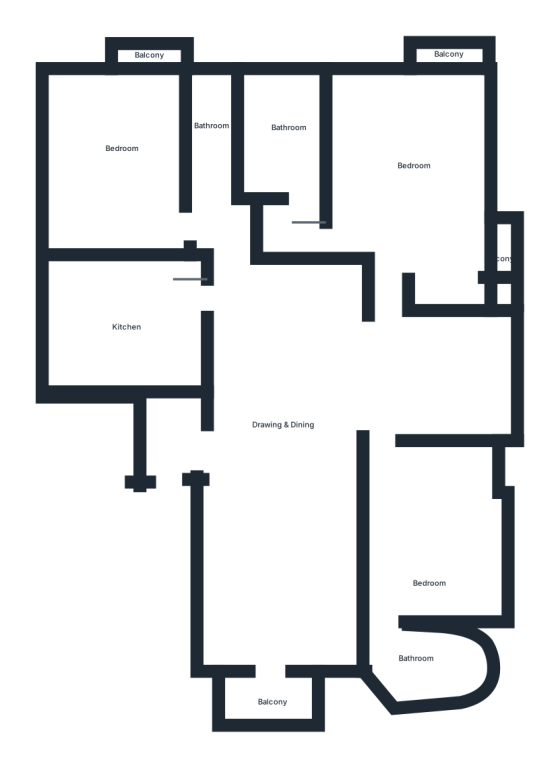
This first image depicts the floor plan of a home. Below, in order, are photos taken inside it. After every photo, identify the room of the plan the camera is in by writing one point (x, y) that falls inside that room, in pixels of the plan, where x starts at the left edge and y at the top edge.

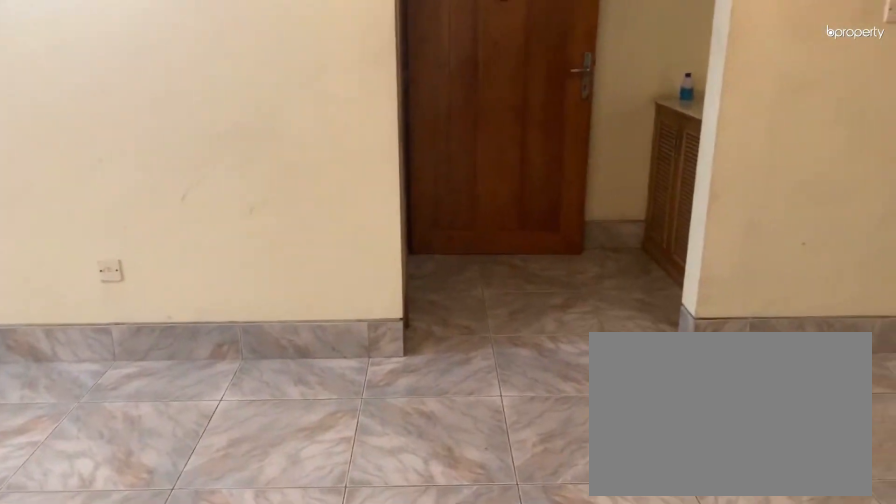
(284, 413)
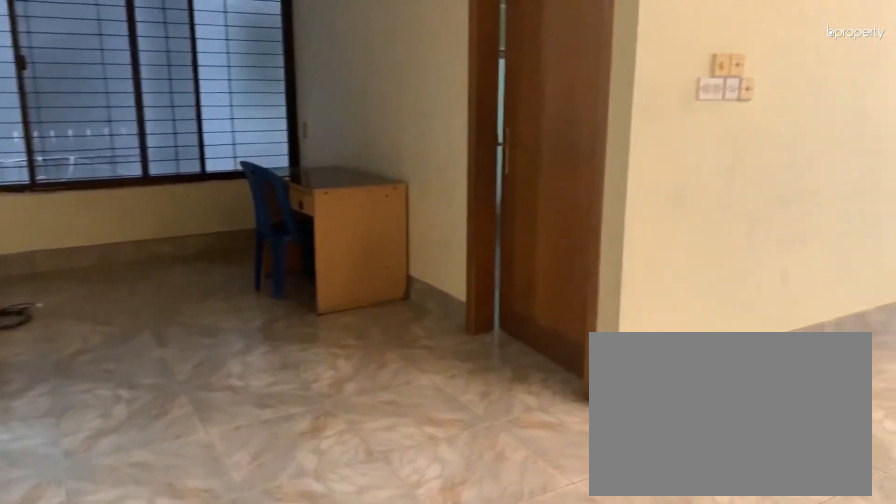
(284, 412)
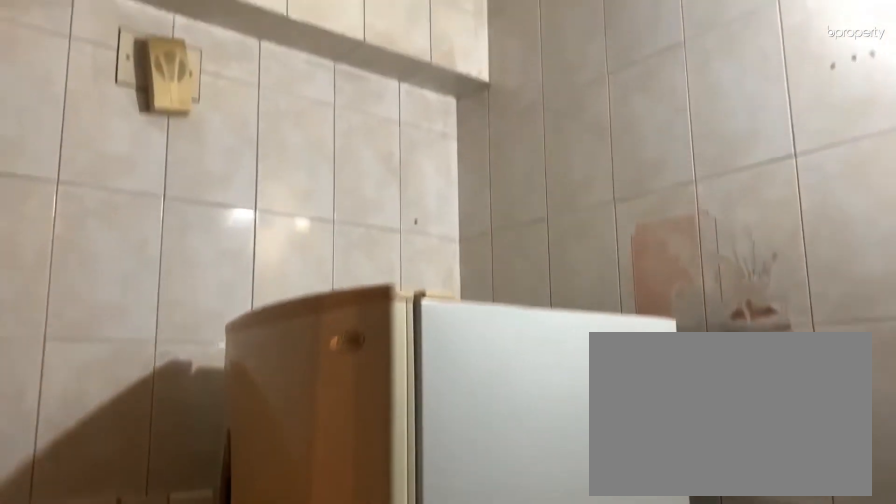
(123, 323)
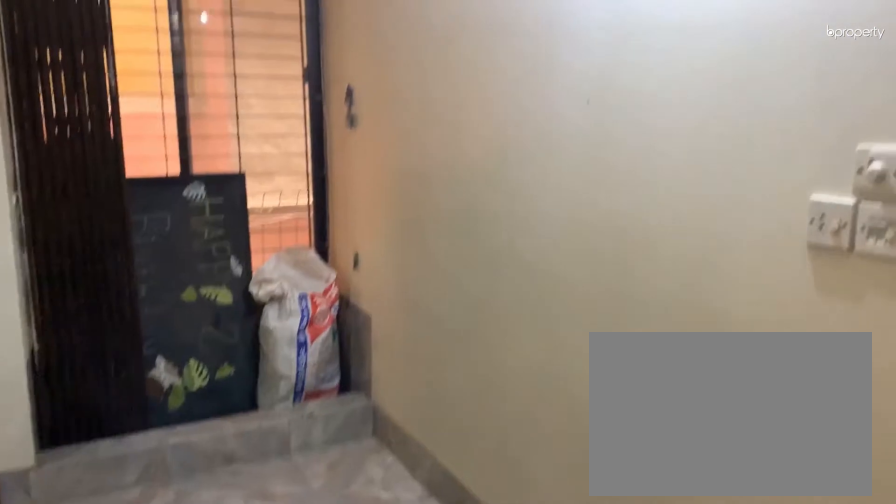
(123, 152)
